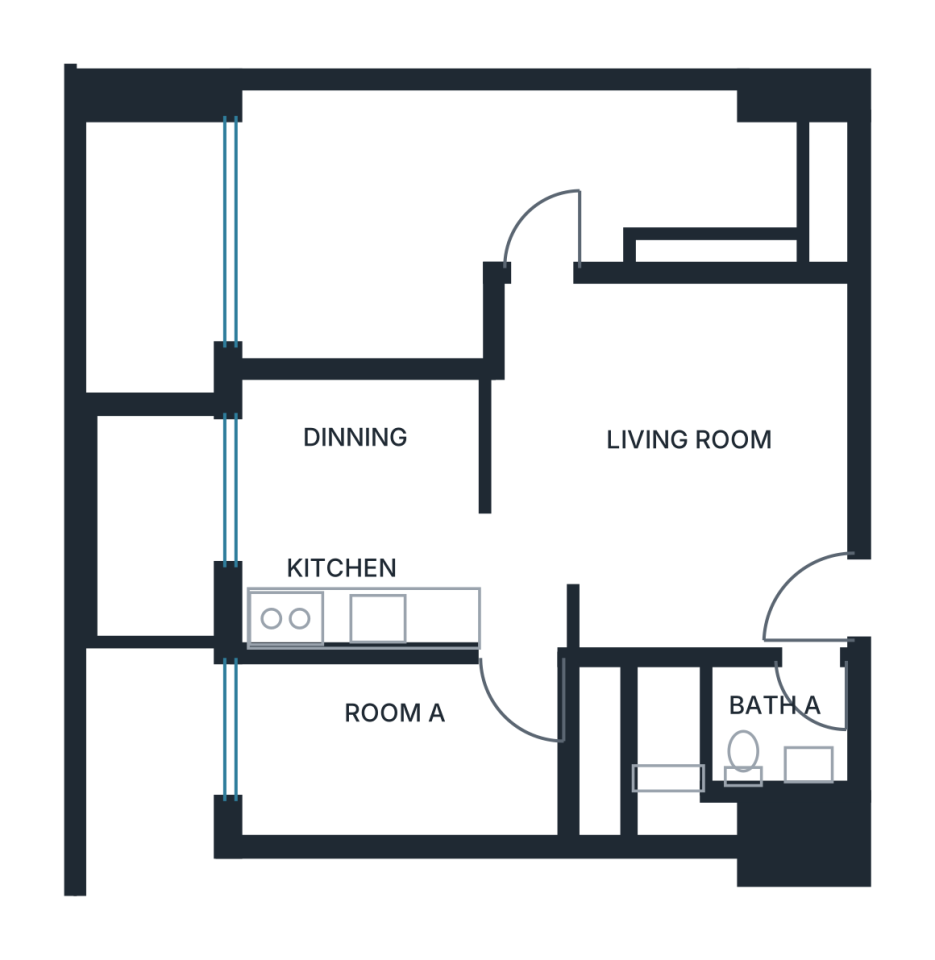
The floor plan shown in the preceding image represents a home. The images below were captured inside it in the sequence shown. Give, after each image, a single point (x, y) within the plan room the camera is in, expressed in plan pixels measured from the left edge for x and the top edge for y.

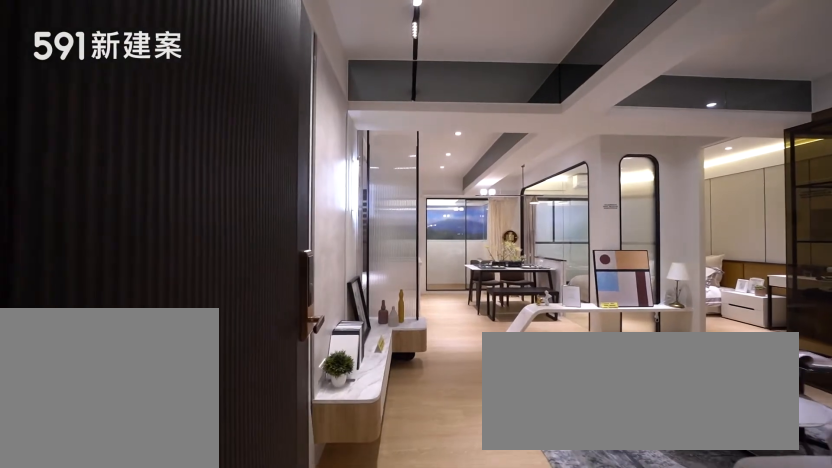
(791, 601)
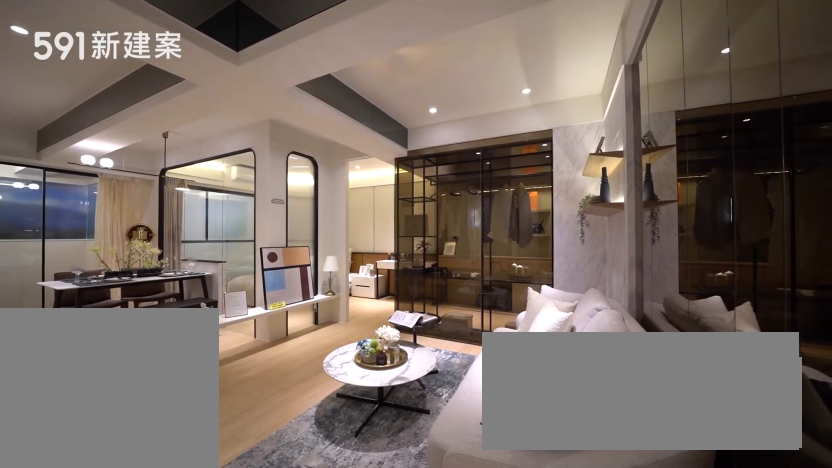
(680, 420)
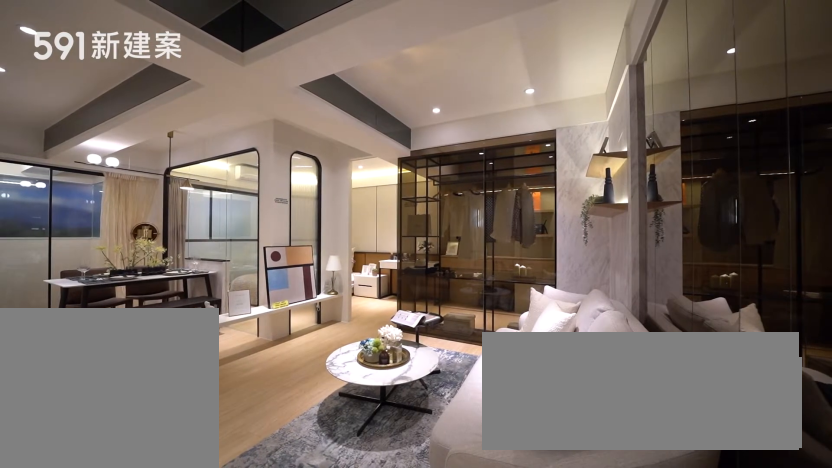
(680, 420)
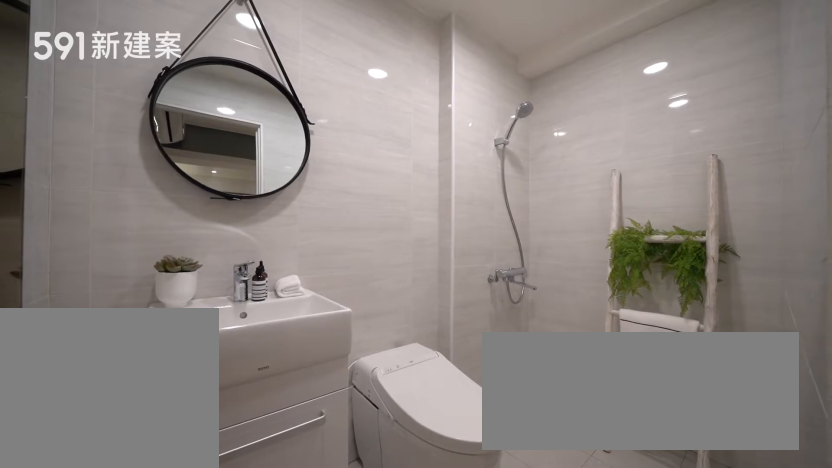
(736, 753)
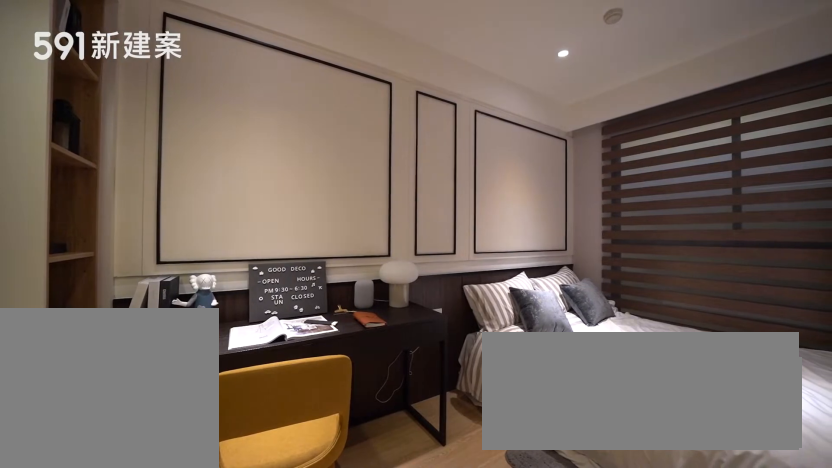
(428, 751)
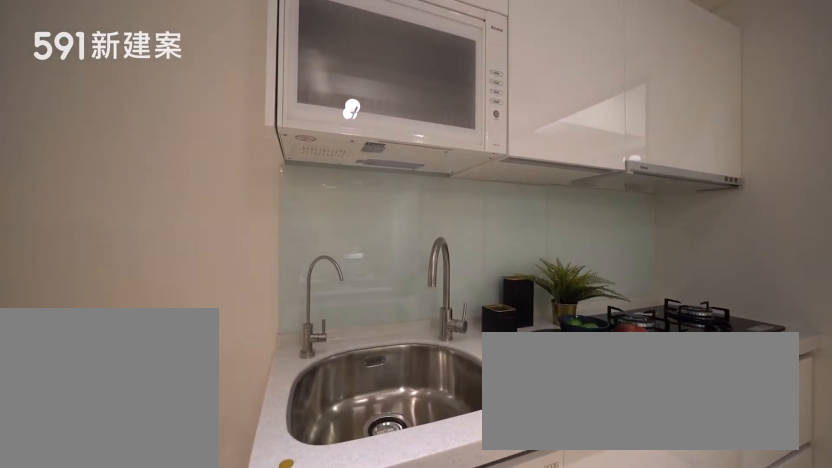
(349, 588)
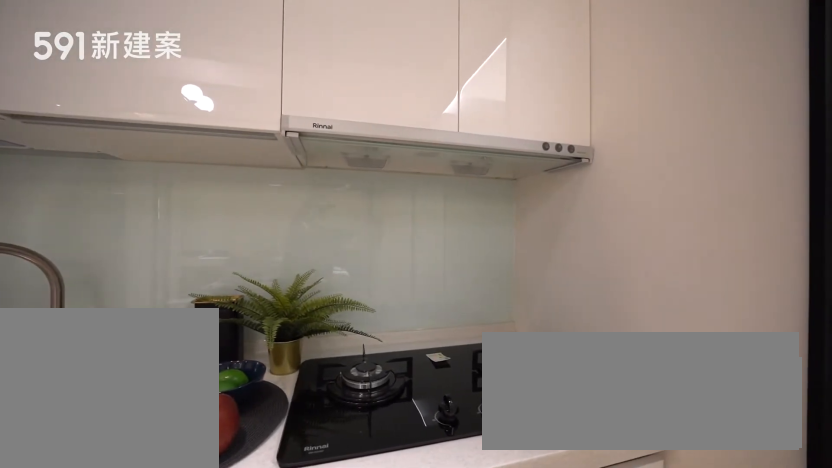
(349, 588)
